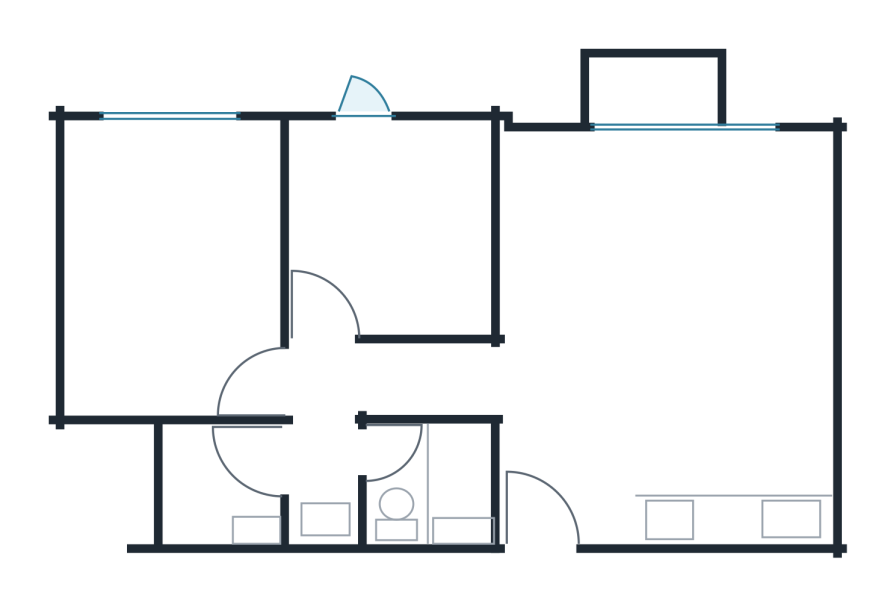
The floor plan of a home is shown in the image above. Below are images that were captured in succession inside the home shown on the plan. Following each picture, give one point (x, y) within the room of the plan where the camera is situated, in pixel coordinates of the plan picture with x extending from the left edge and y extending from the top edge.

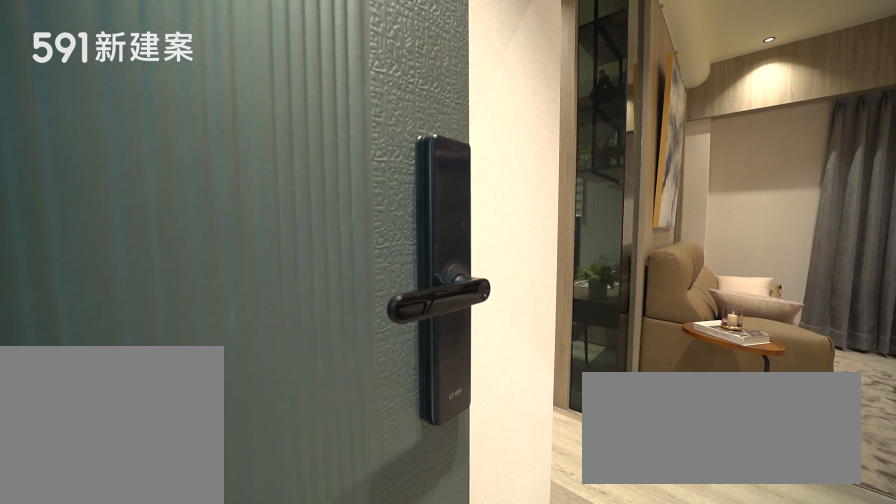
(545, 502)
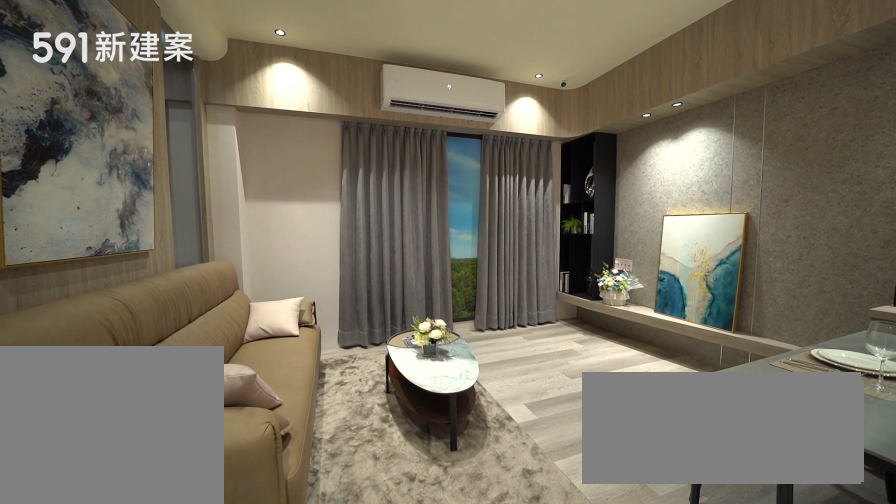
(669, 232)
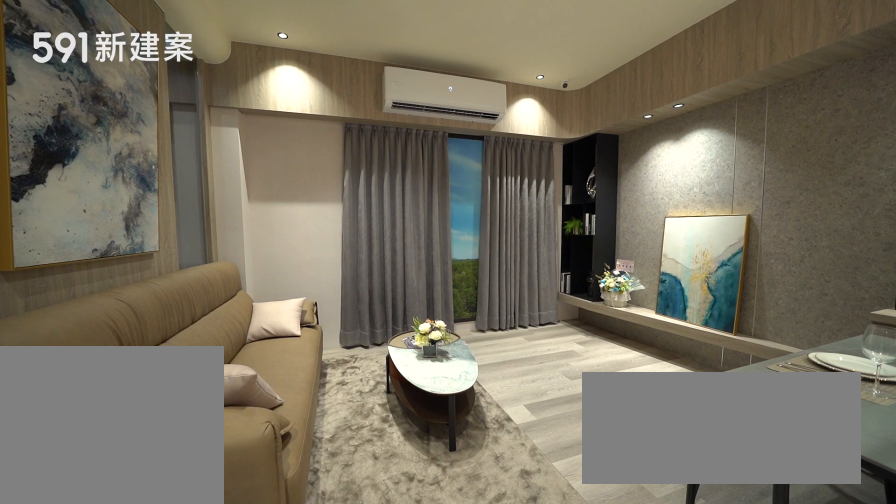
(669, 232)
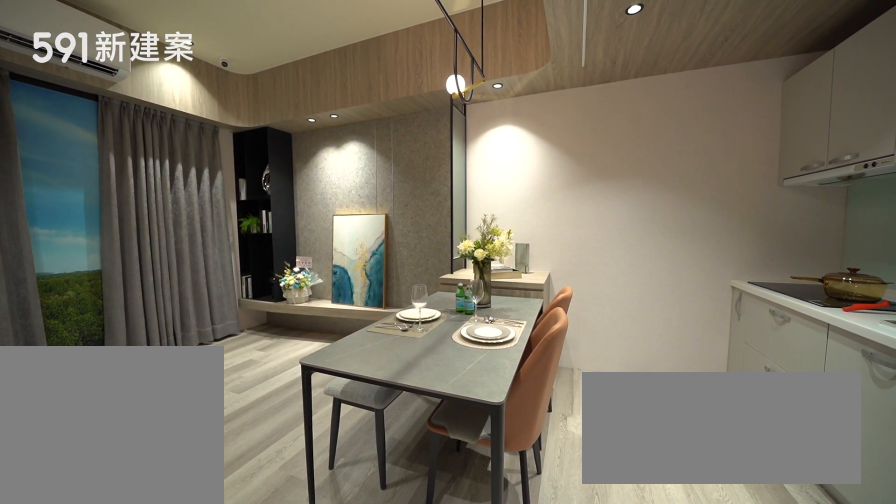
(725, 371)
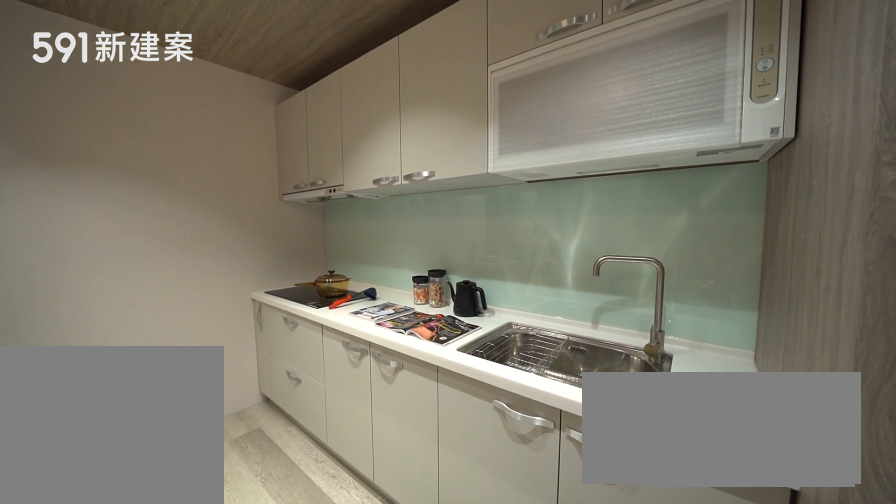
(740, 490)
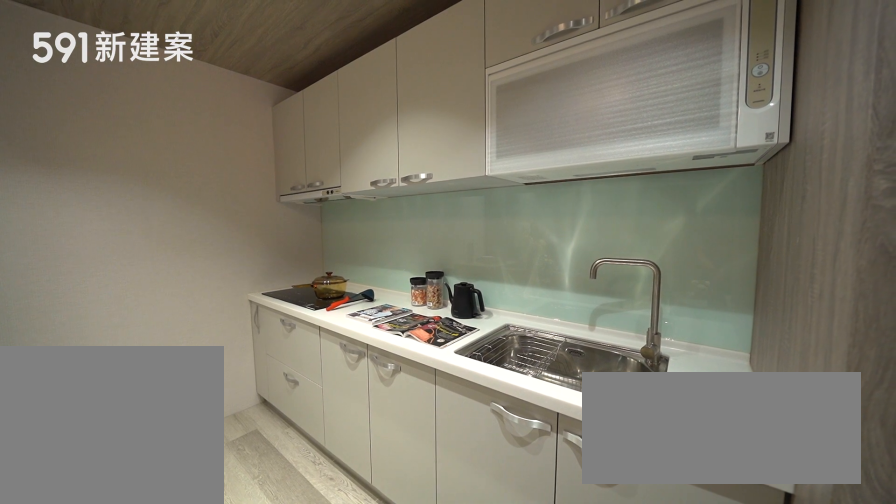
(740, 490)
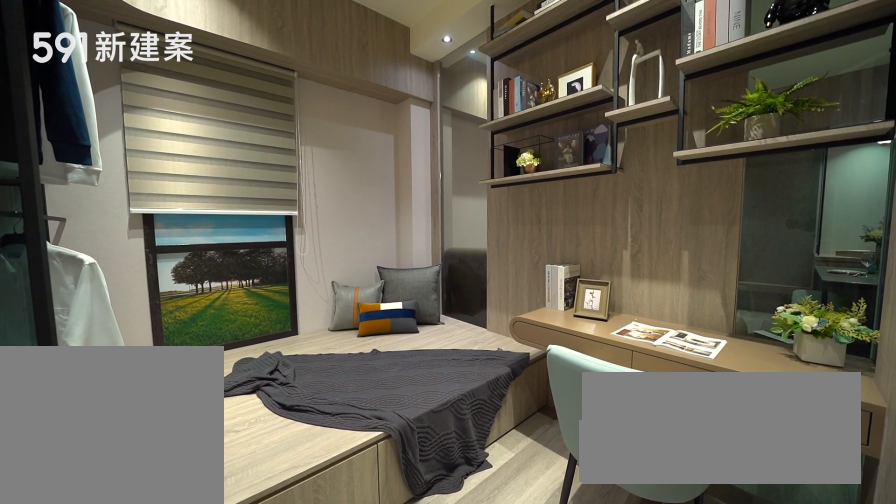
(396, 221)
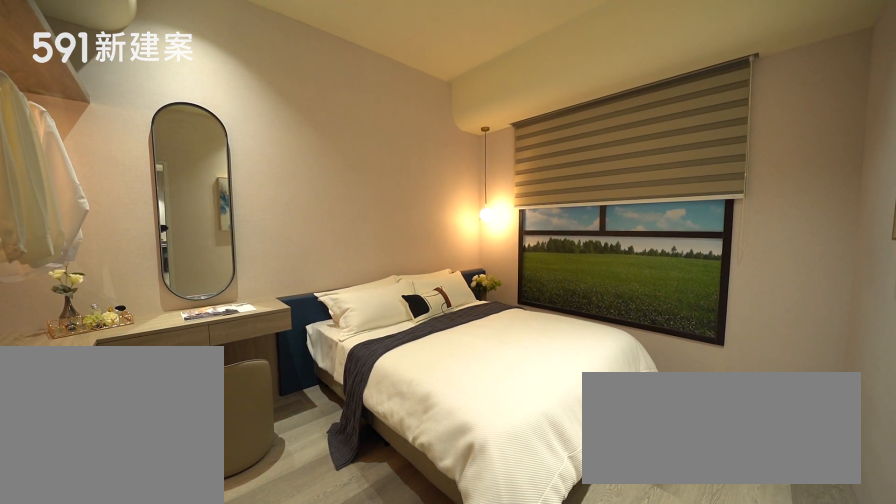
(168, 265)
